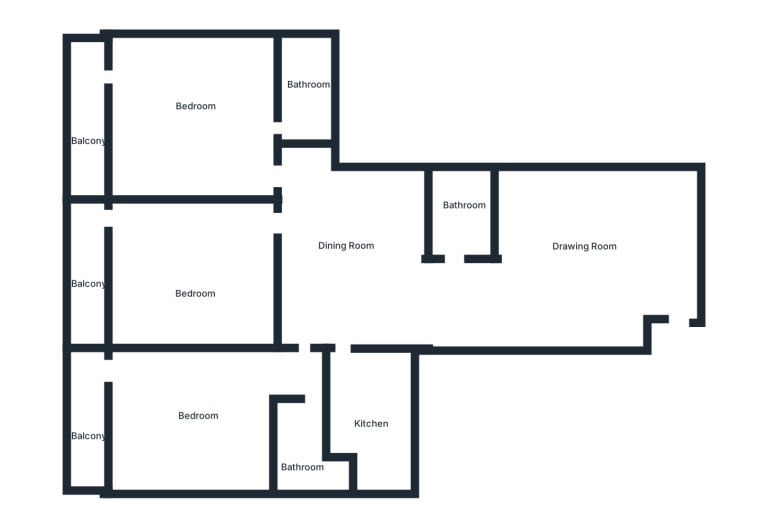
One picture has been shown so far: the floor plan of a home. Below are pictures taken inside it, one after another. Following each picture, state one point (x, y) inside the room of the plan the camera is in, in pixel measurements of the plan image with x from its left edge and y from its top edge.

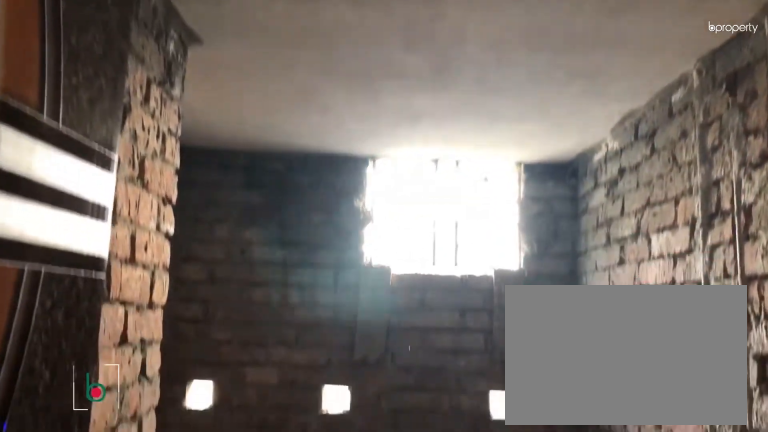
(303, 441)
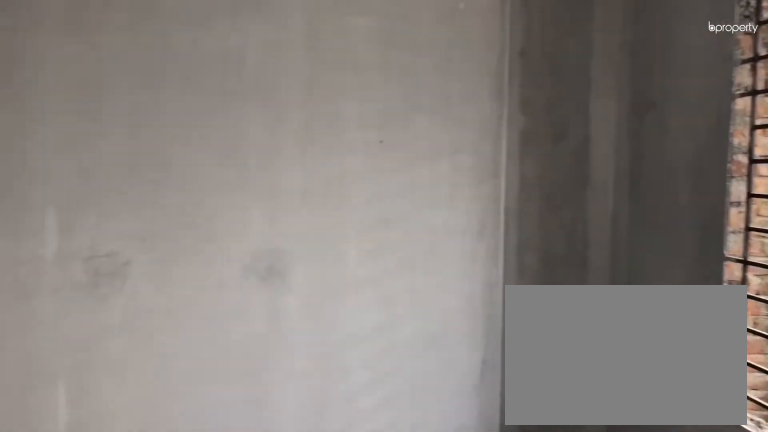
(193, 266)
